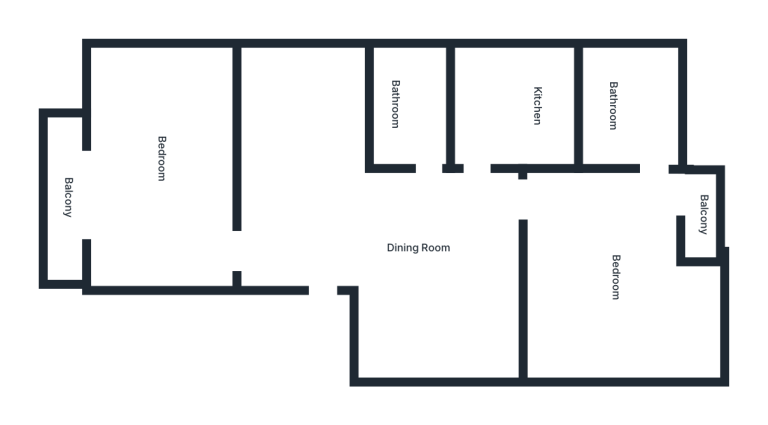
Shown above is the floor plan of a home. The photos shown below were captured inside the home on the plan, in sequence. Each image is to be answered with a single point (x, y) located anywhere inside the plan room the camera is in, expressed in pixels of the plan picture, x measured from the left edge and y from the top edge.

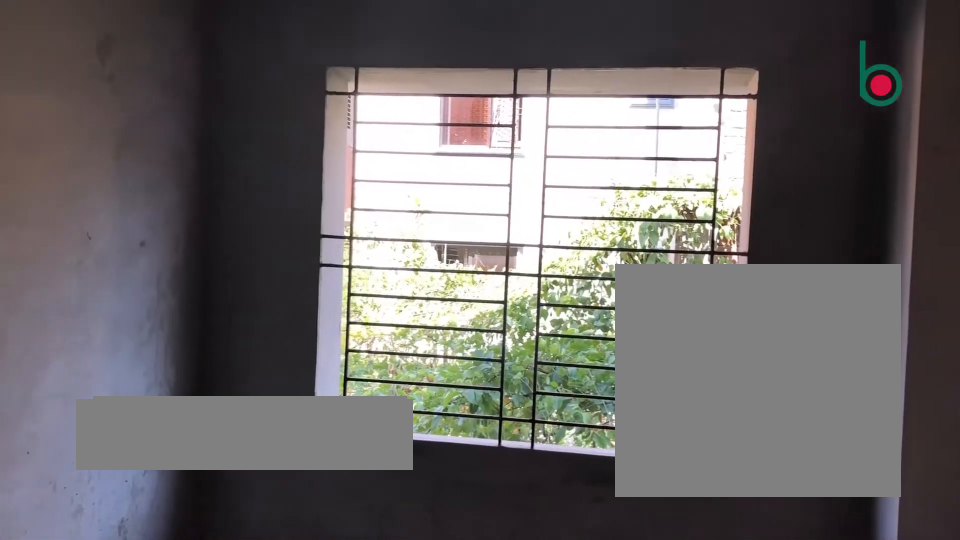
(421, 249)
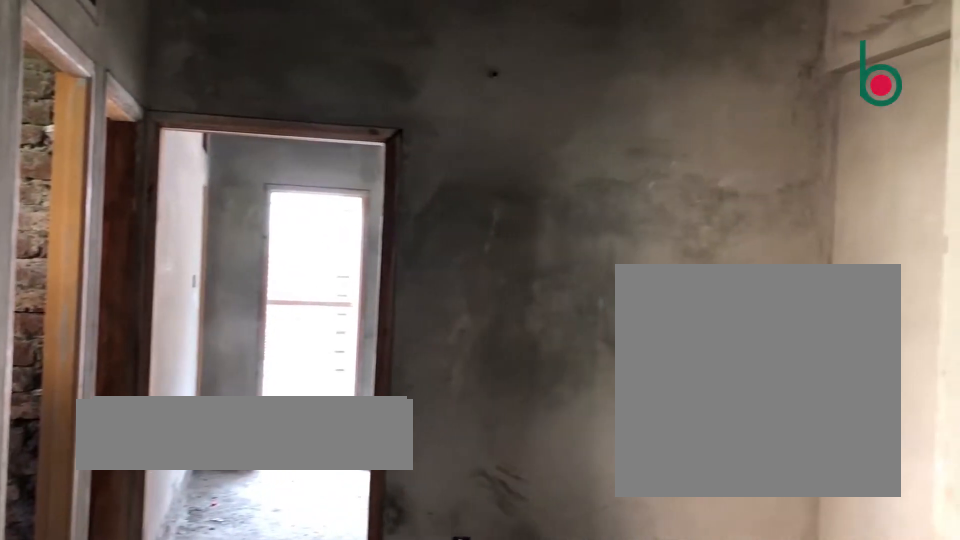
(420, 249)
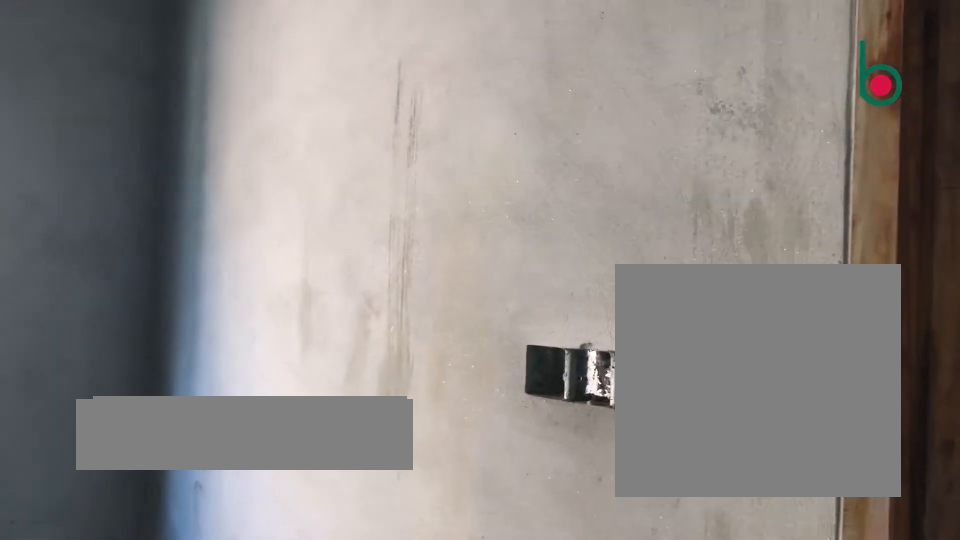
(154, 153)
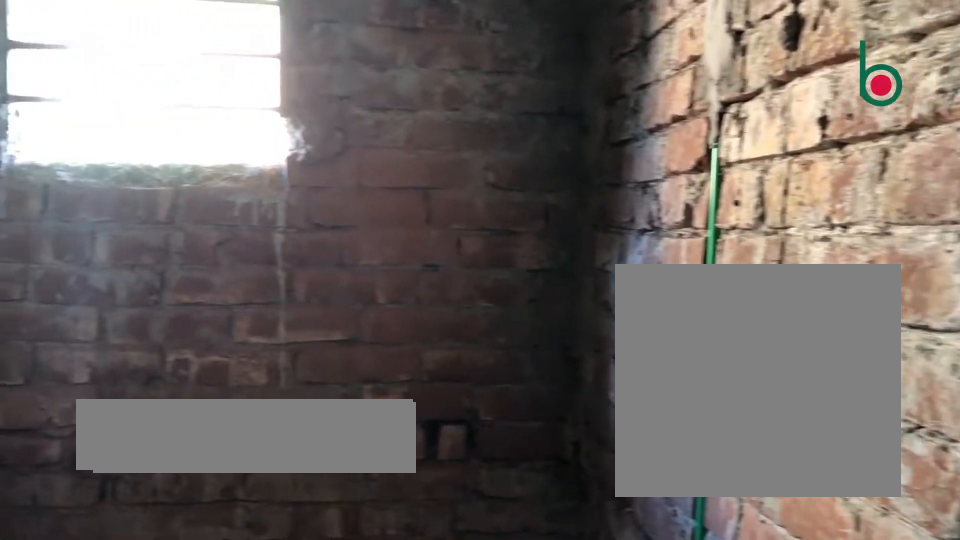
(421, 114)
